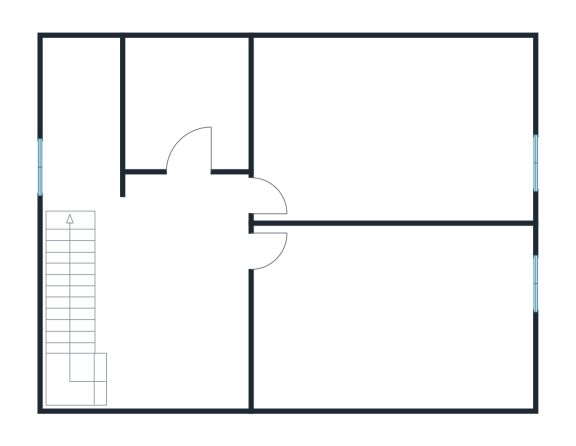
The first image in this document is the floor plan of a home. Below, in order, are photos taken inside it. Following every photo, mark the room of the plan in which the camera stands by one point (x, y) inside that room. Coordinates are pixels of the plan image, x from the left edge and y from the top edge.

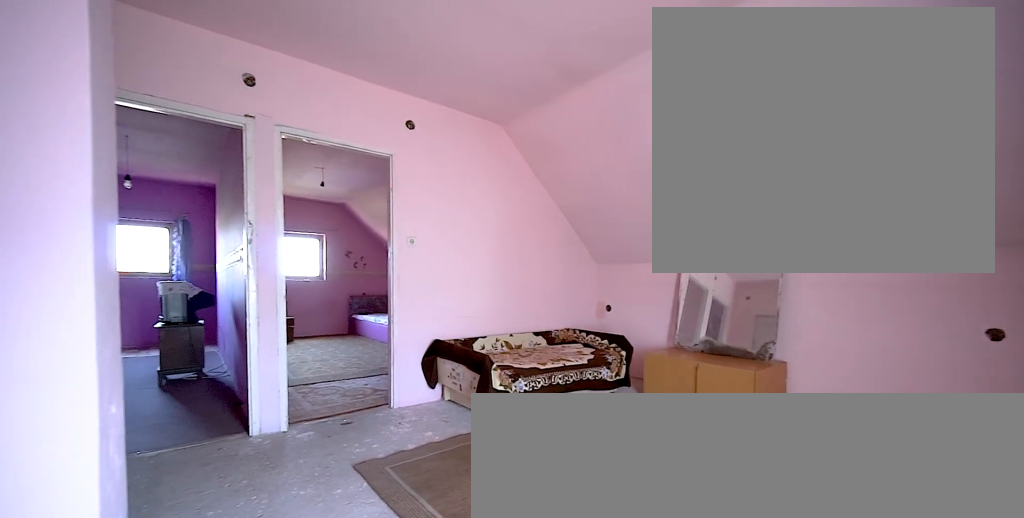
(183, 285)
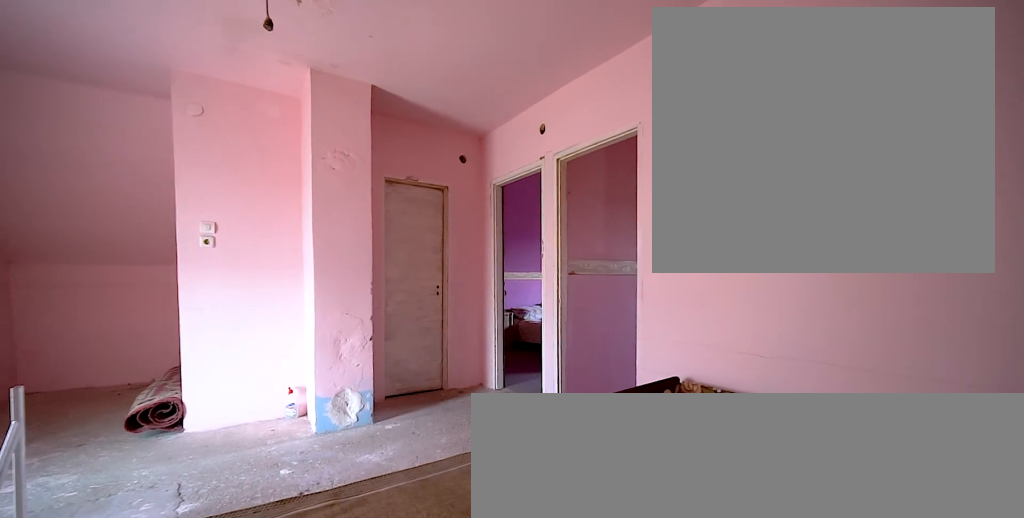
(183, 285)
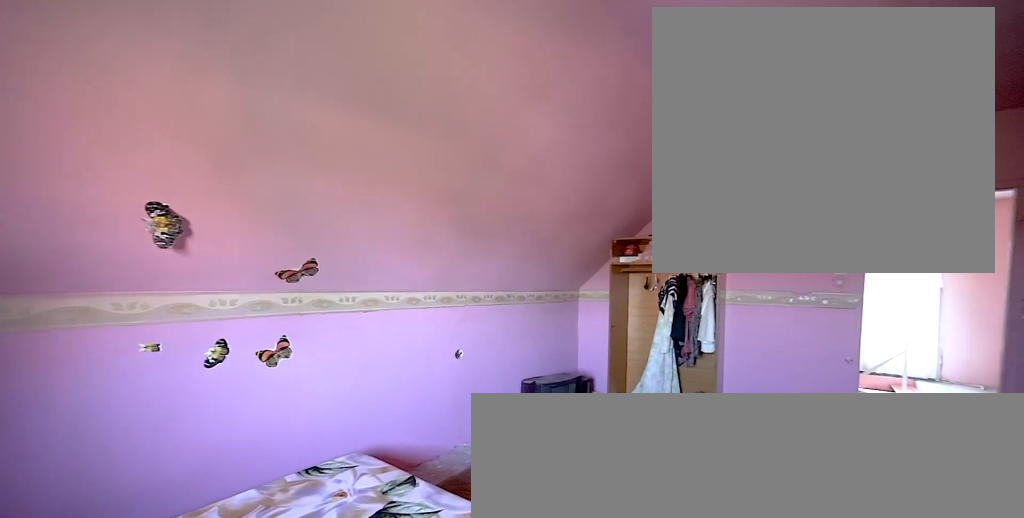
(397, 320)
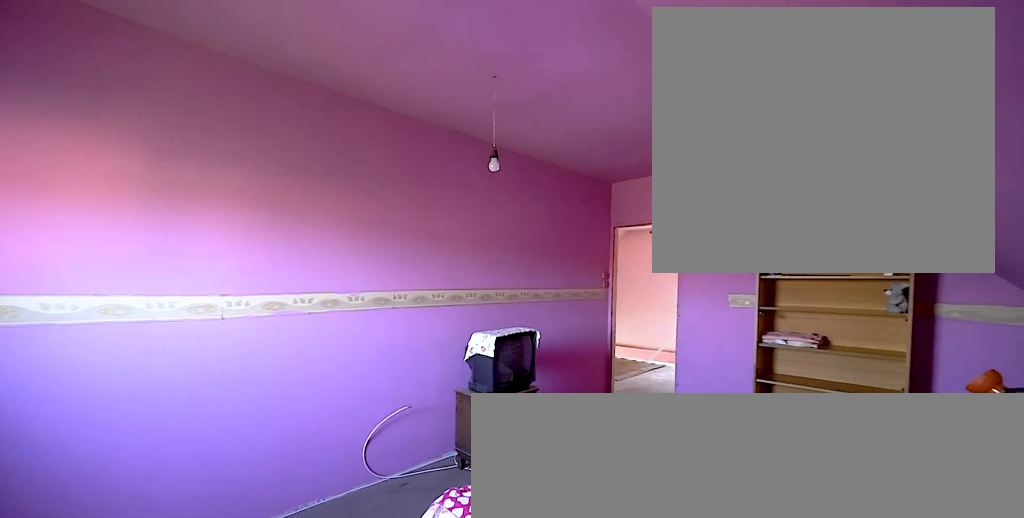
(397, 146)
